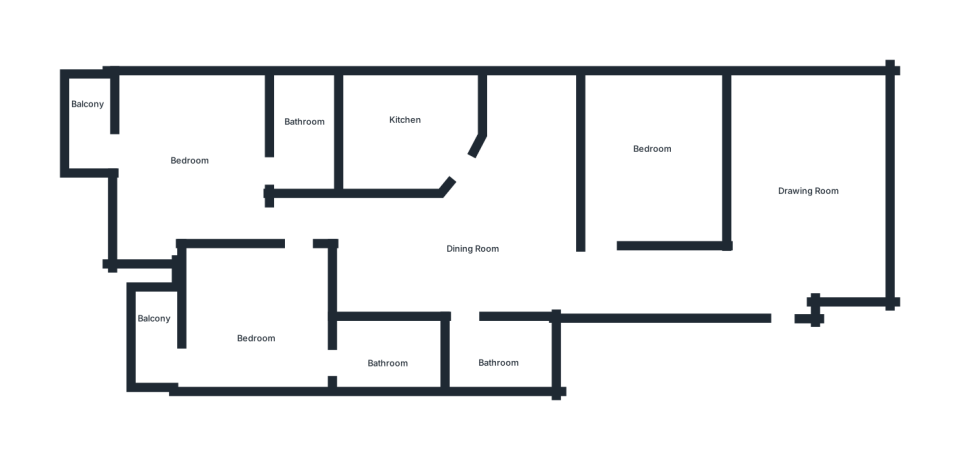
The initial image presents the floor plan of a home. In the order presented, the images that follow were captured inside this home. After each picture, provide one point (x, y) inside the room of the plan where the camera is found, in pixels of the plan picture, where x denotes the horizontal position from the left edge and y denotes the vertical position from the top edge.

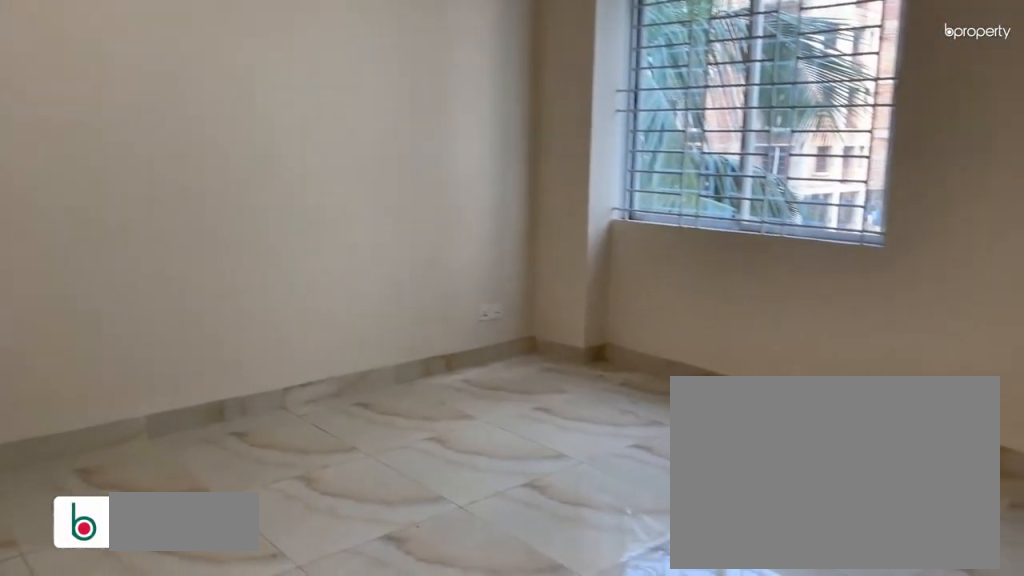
(808, 191)
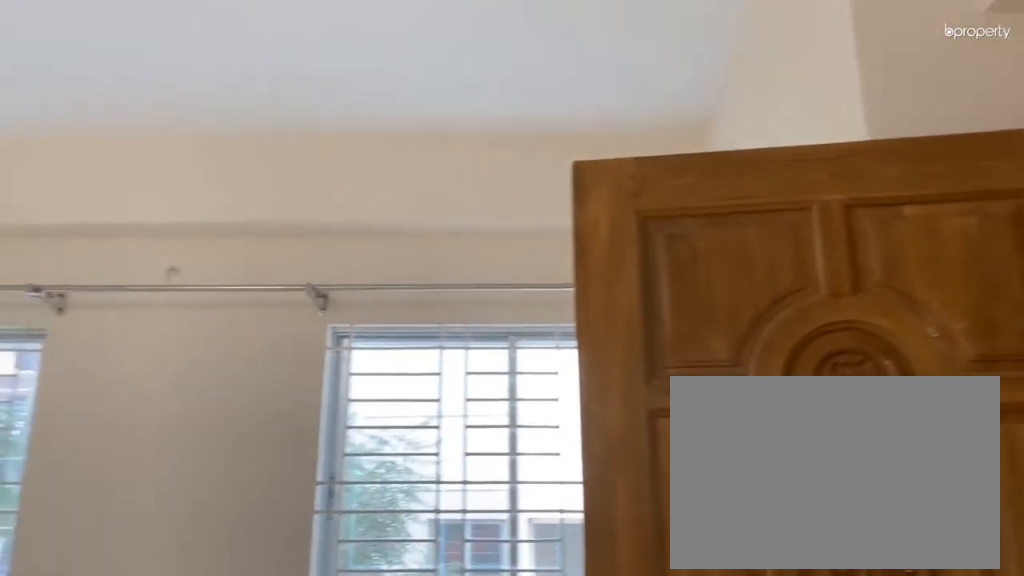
(808, 191)
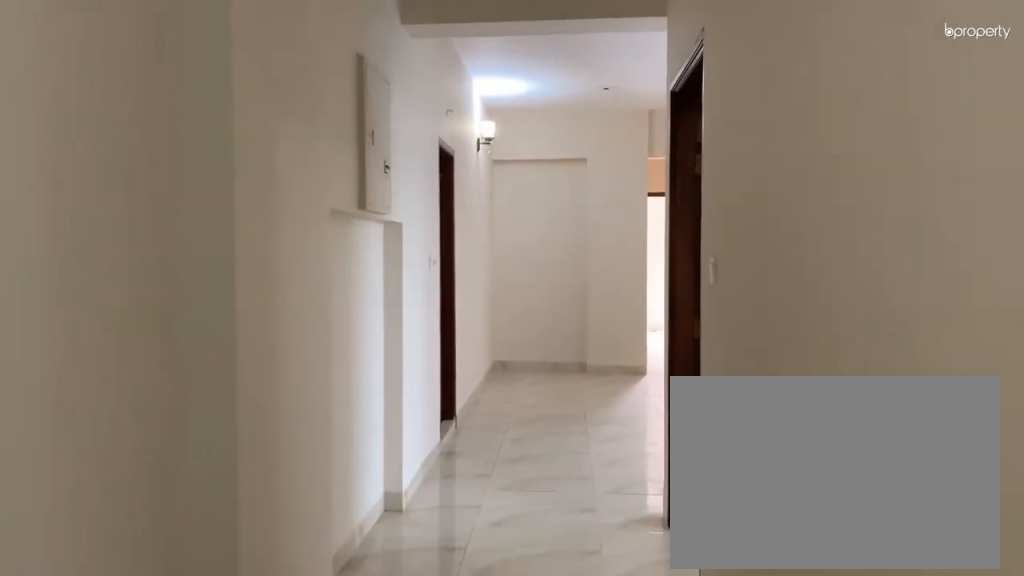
(702, 280)
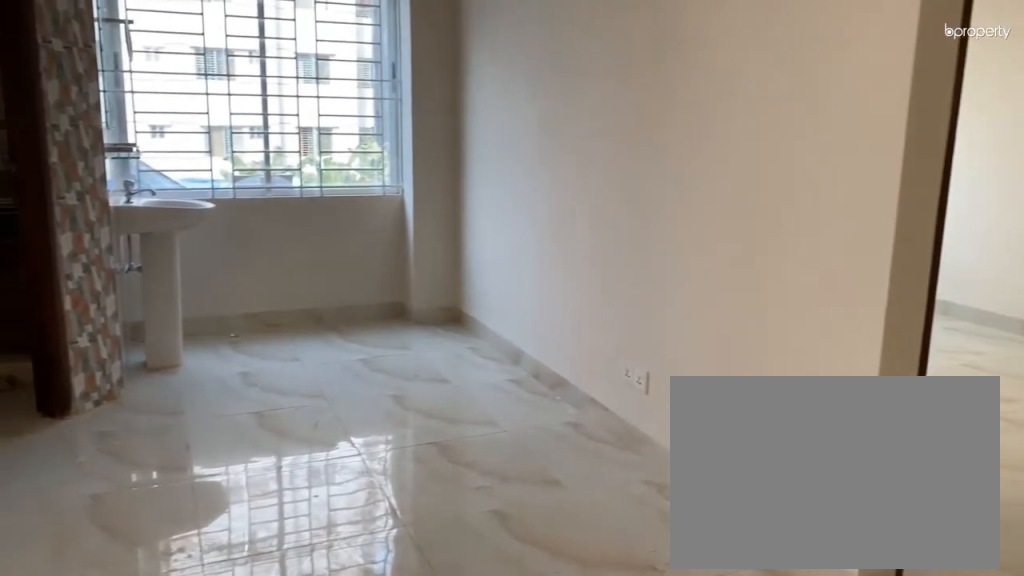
(464, 254)
